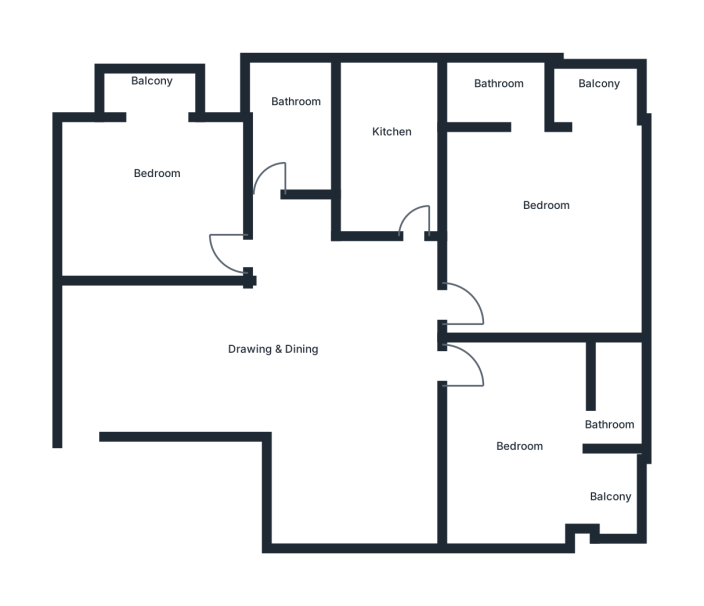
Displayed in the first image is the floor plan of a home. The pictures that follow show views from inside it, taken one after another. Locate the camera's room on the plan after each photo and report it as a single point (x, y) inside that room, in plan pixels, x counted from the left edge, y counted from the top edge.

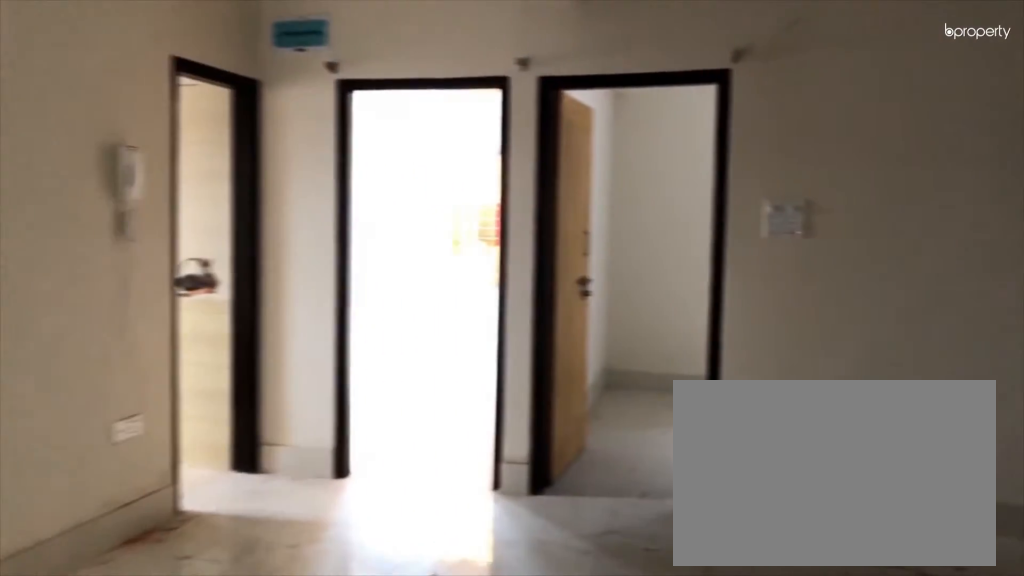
(314, 356)
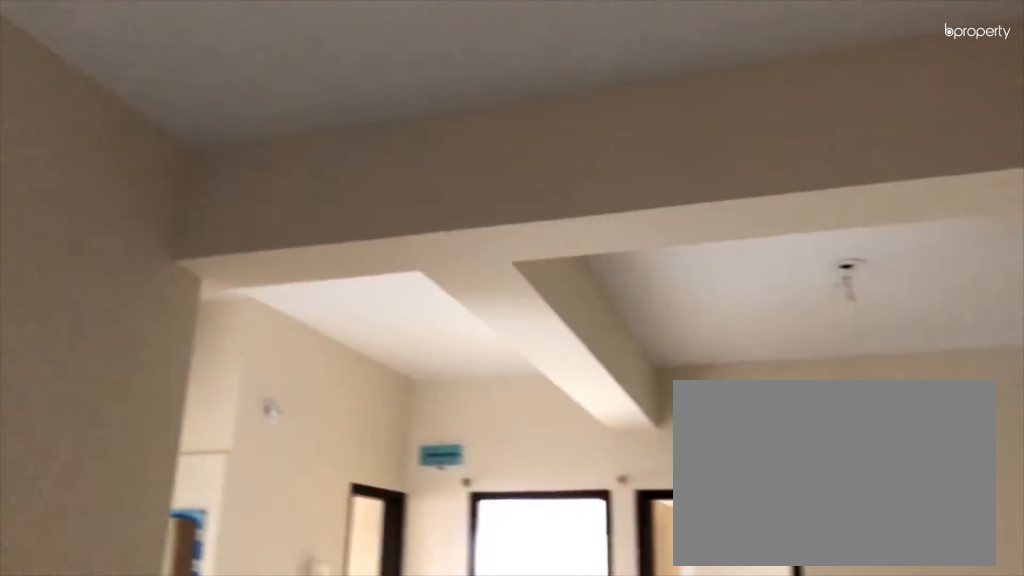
(312, 342)
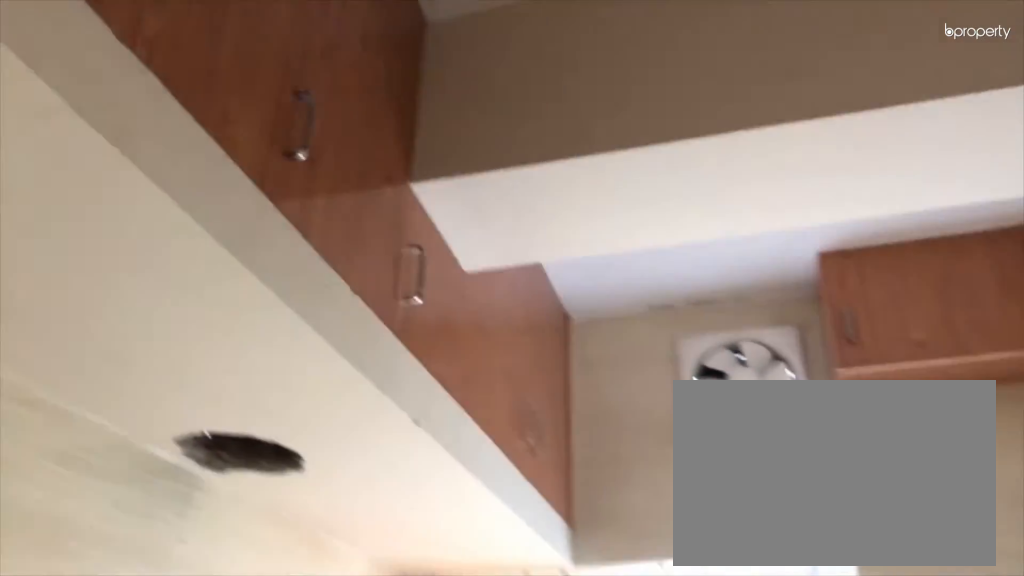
(399, 154)
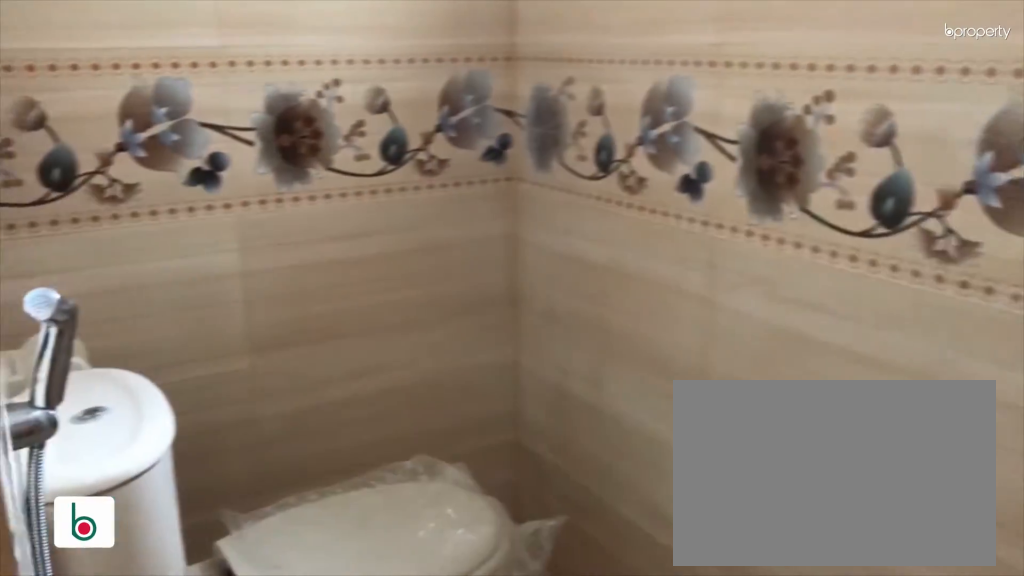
(618, 394)
